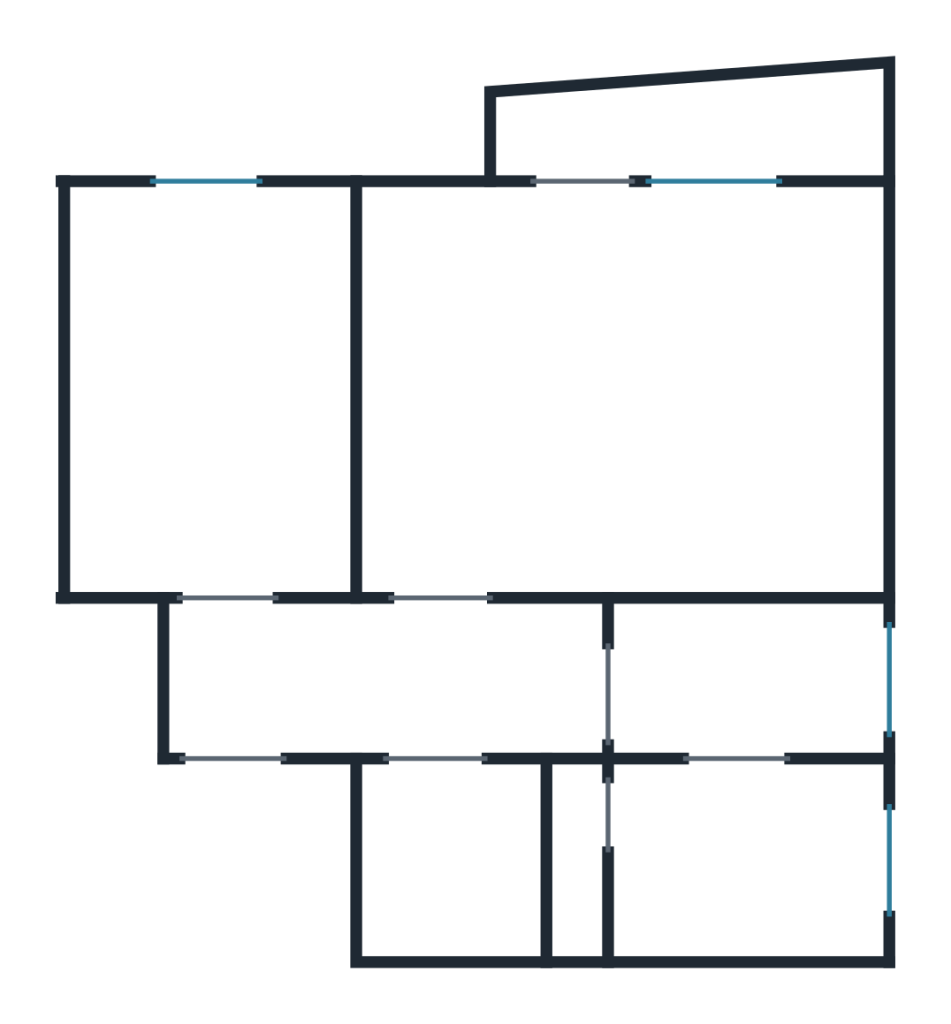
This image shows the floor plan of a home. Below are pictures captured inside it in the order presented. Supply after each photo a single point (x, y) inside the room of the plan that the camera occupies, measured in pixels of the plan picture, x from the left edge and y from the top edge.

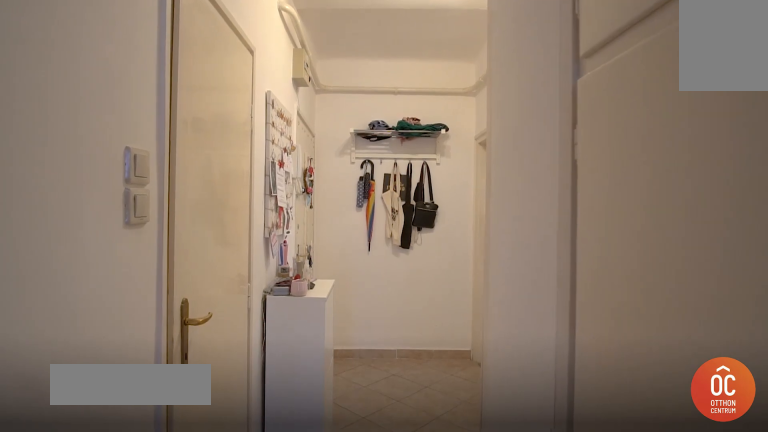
(474, 680)
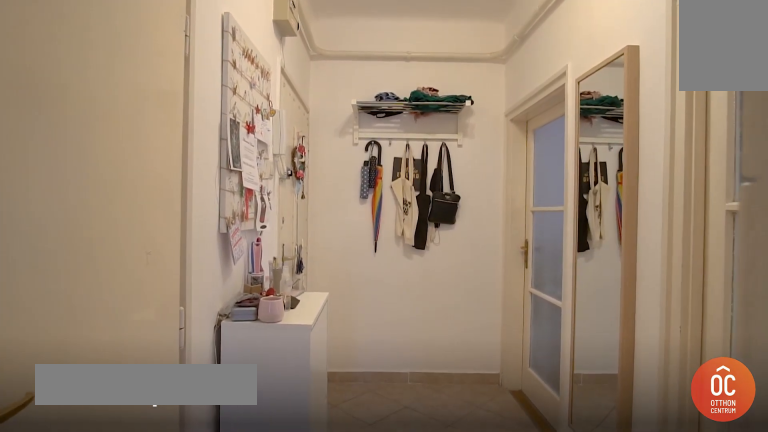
(474, 680)
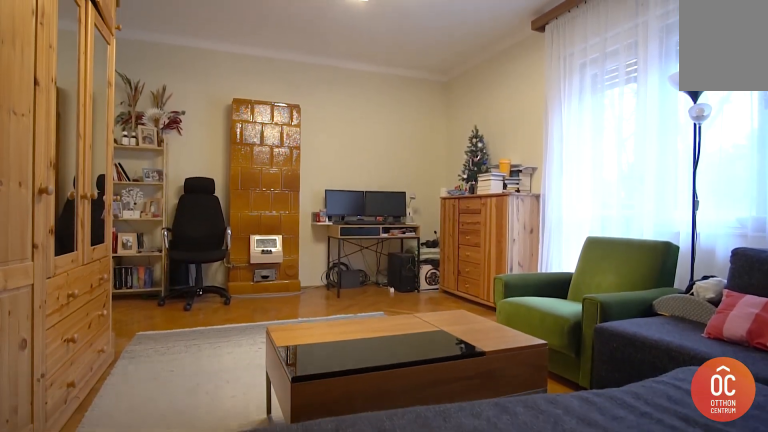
(607, 402)
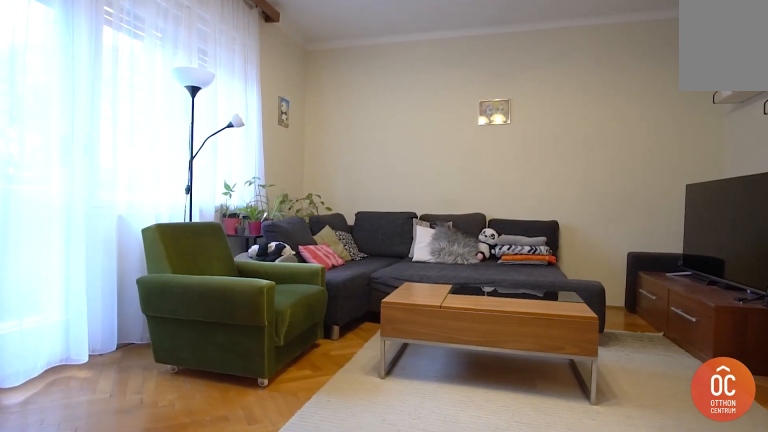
(610, 401)
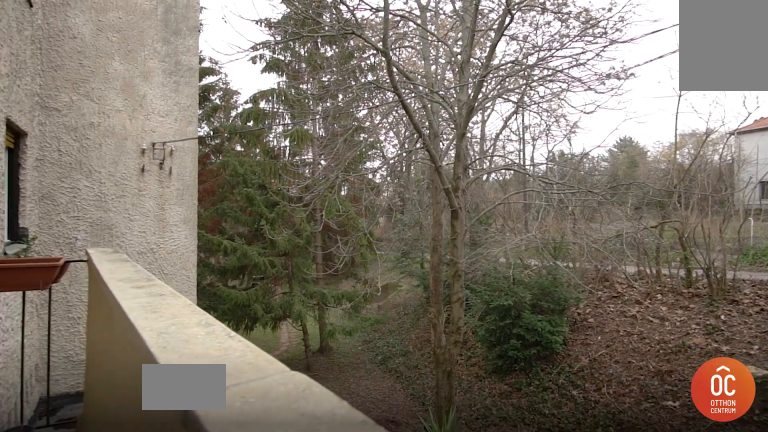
(711, 129)
